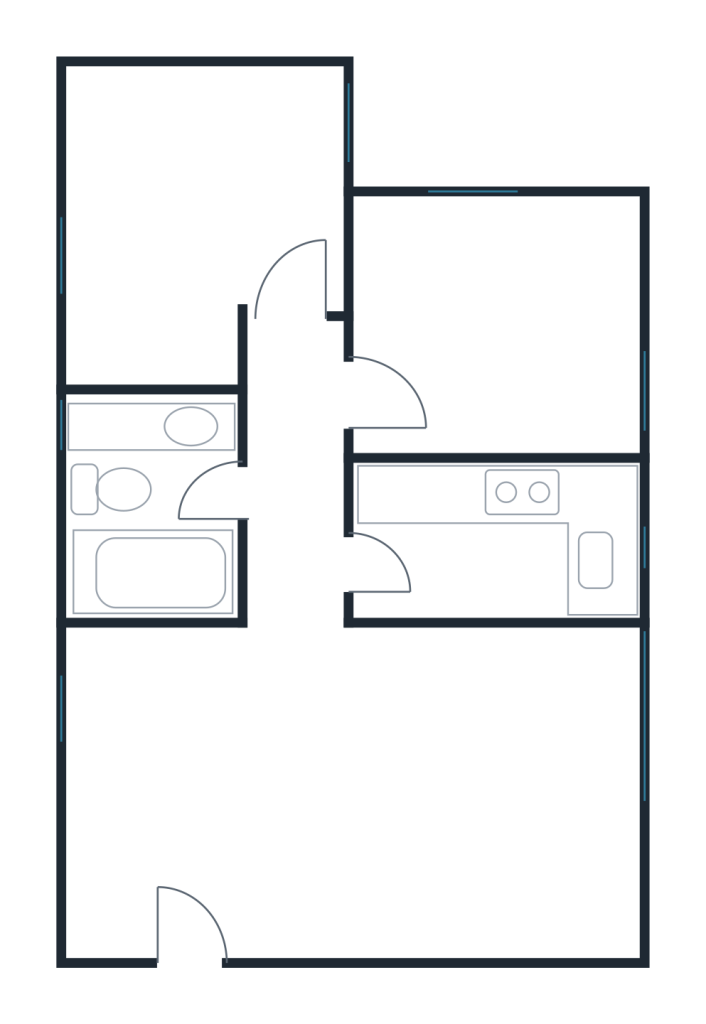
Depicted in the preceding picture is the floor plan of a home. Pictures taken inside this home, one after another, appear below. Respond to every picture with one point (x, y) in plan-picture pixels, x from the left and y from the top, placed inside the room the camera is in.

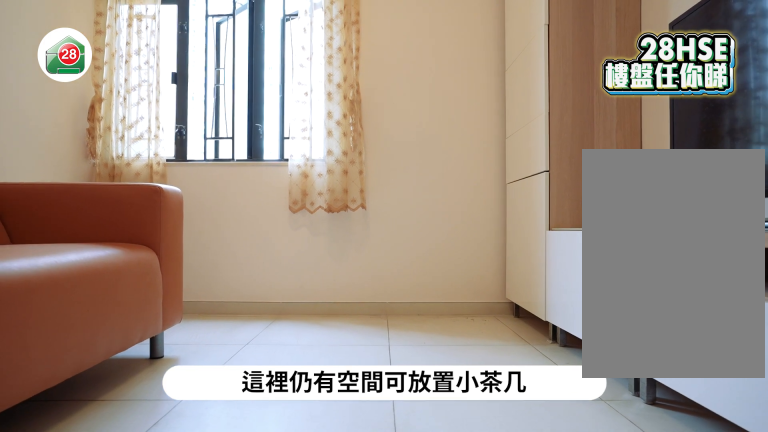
(311, 787)
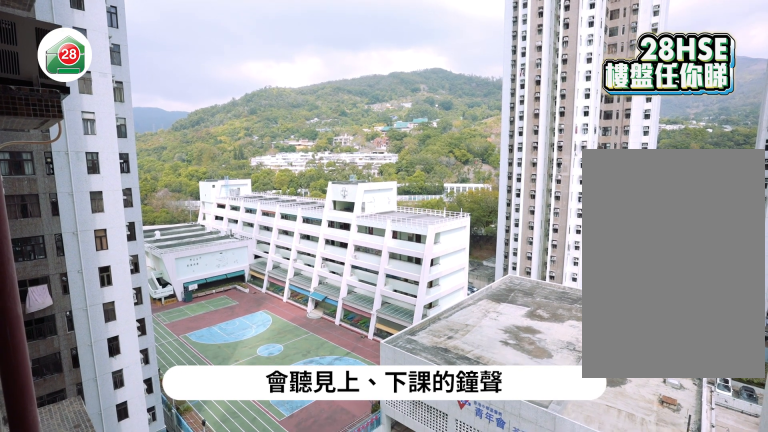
(311, 789)
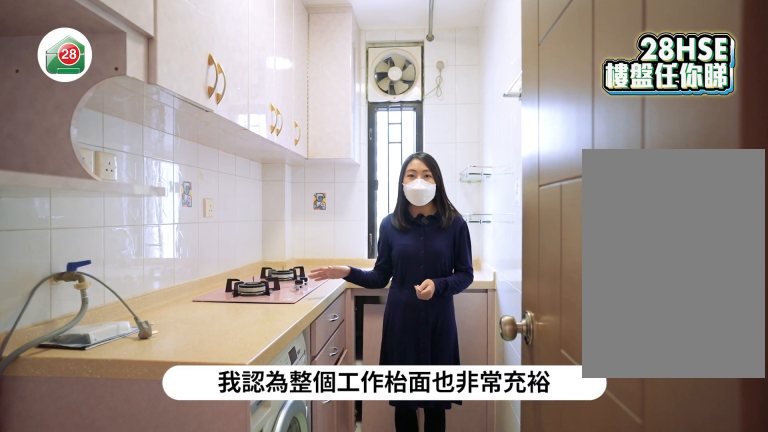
(444, 539)
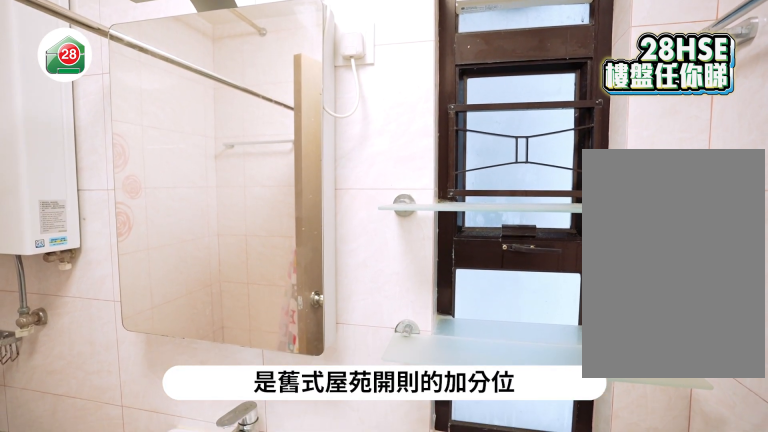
(177, 514)
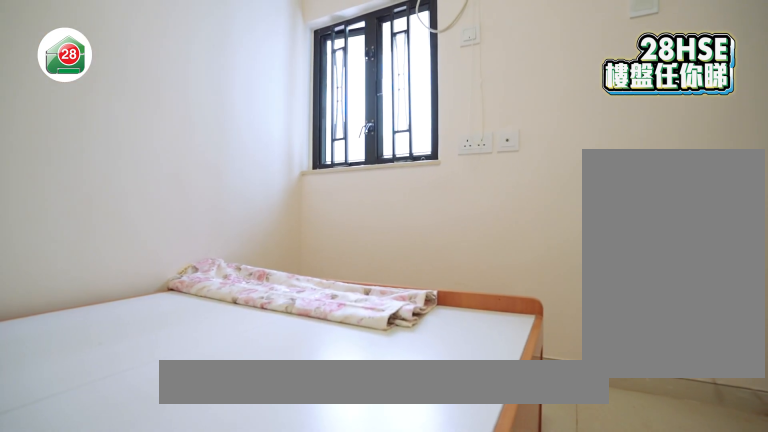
(177, 199)
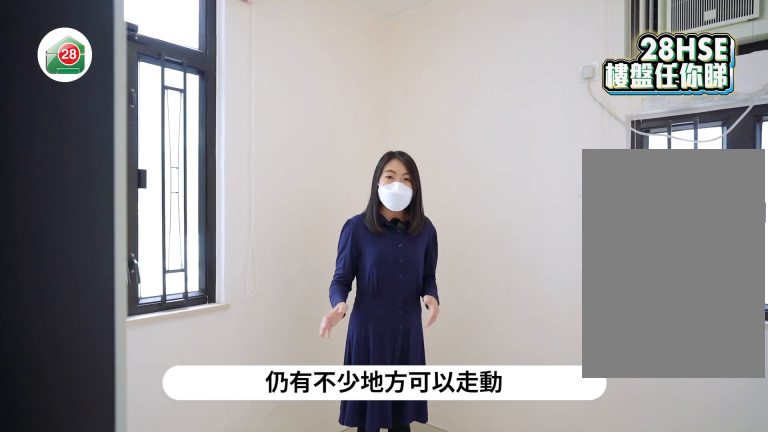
(501, 305)
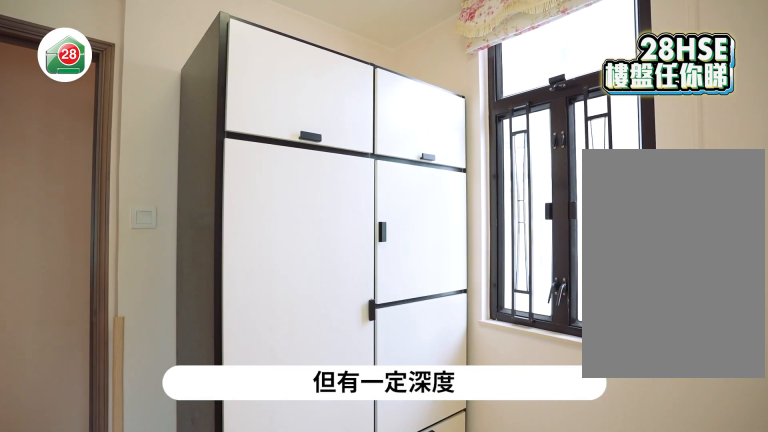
(501, 305)
